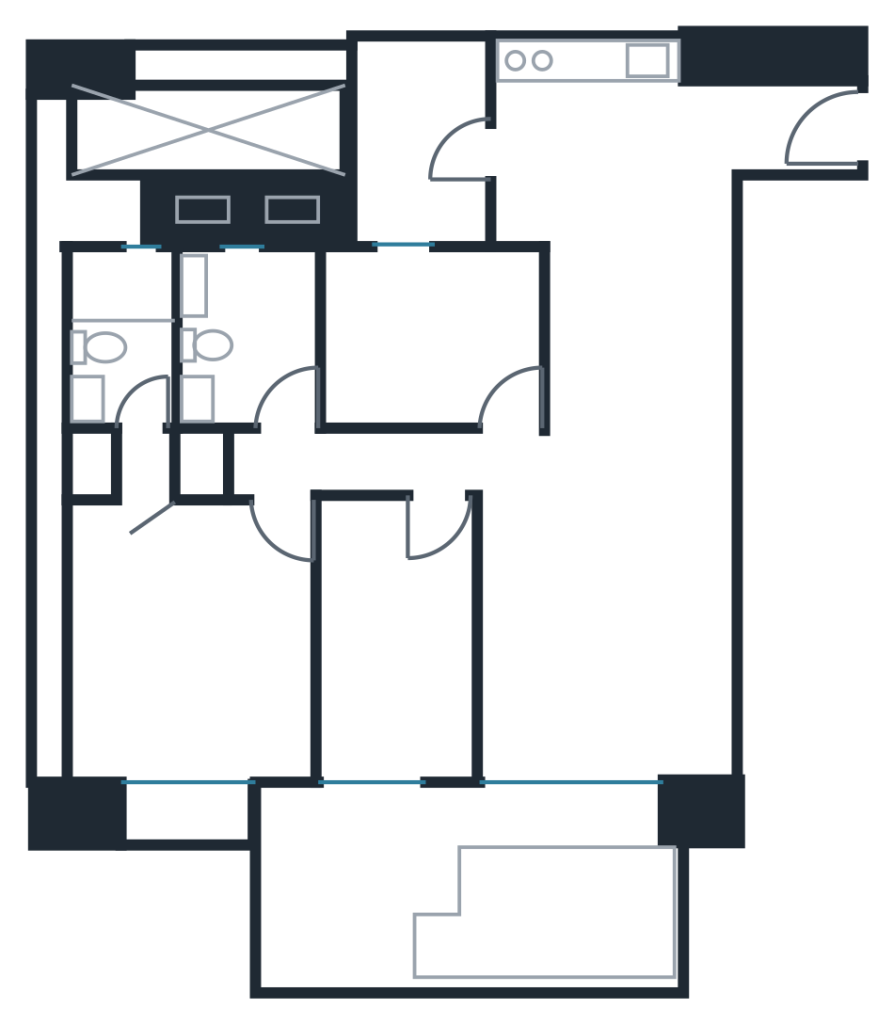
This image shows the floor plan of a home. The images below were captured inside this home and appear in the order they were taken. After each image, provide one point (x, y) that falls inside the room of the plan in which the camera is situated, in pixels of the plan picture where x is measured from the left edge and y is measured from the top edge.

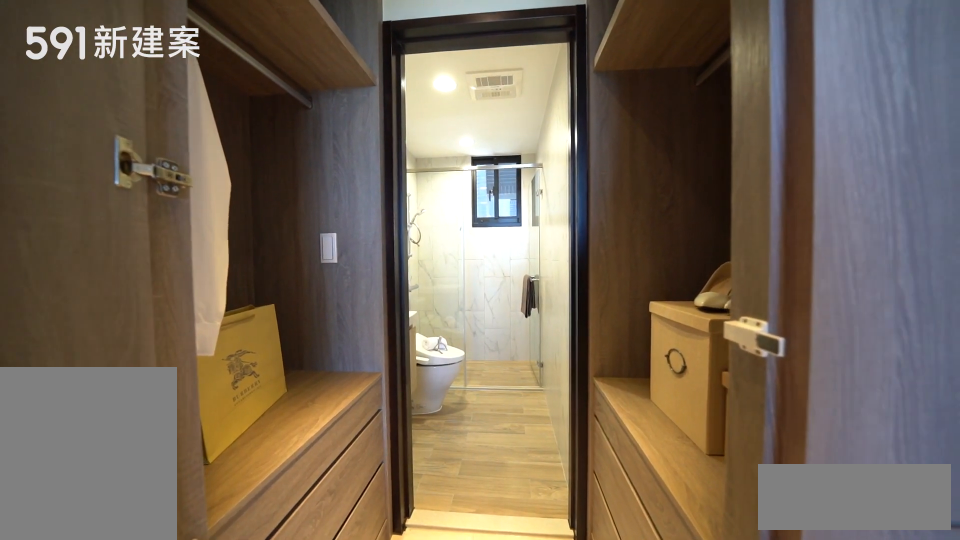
(142, 460)
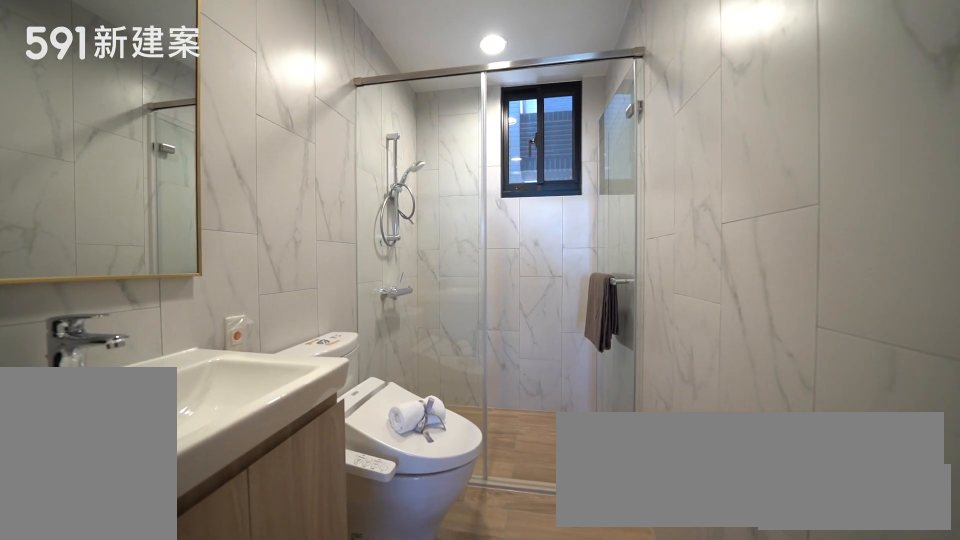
(120, 333)
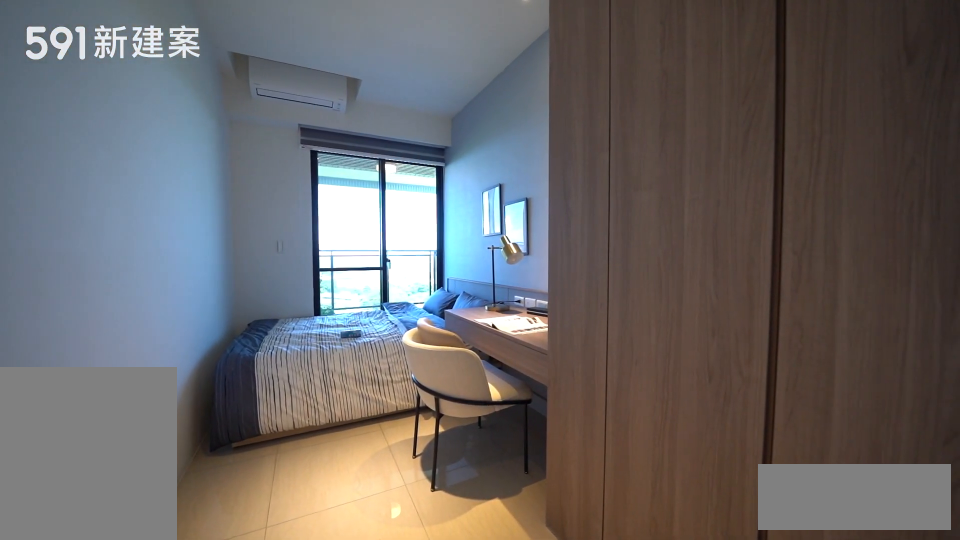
(397, 636)
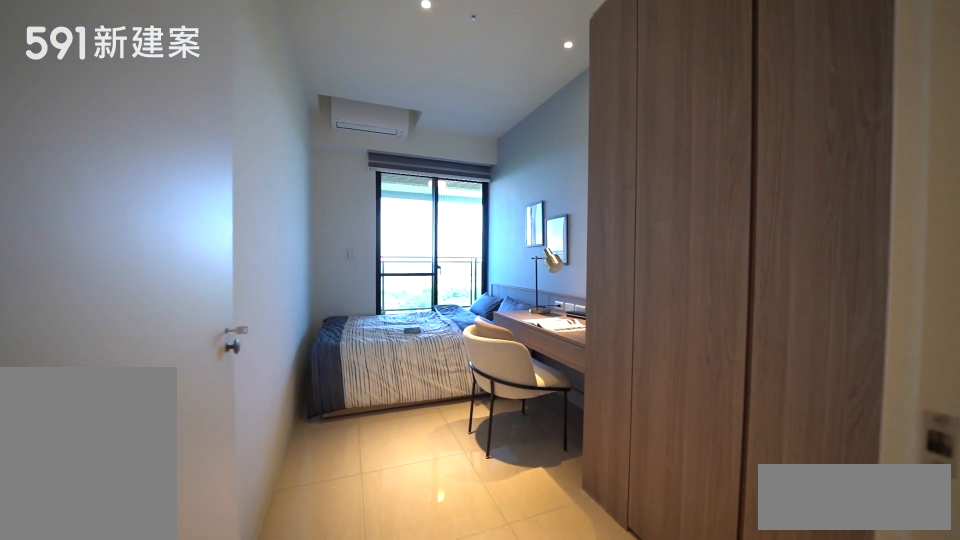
(397, 636)
